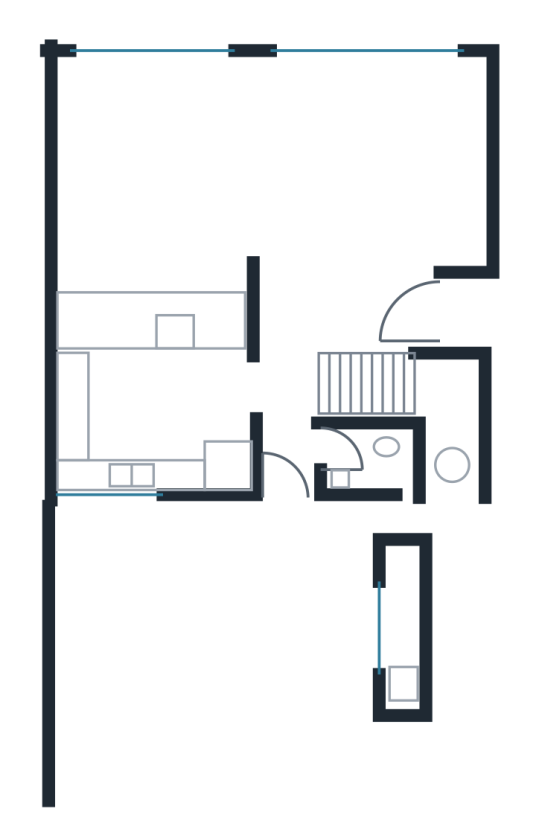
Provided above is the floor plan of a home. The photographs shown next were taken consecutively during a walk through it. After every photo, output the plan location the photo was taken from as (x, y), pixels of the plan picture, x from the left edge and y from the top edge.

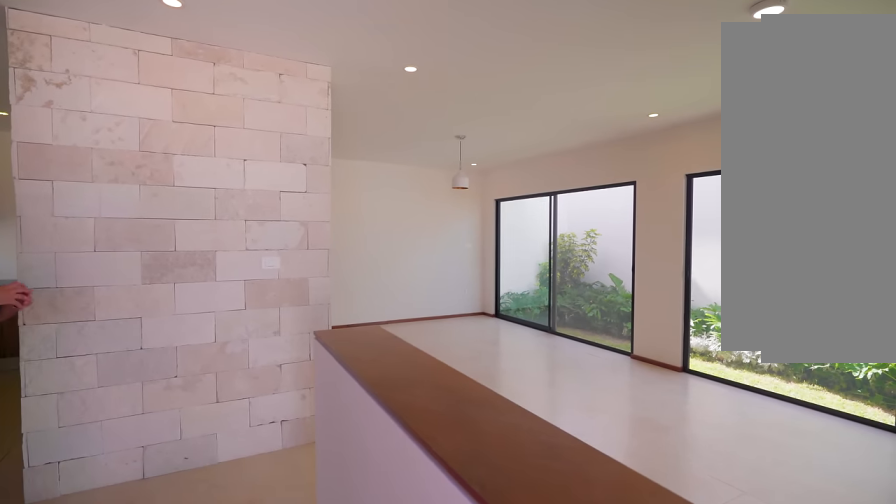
(402, 320)
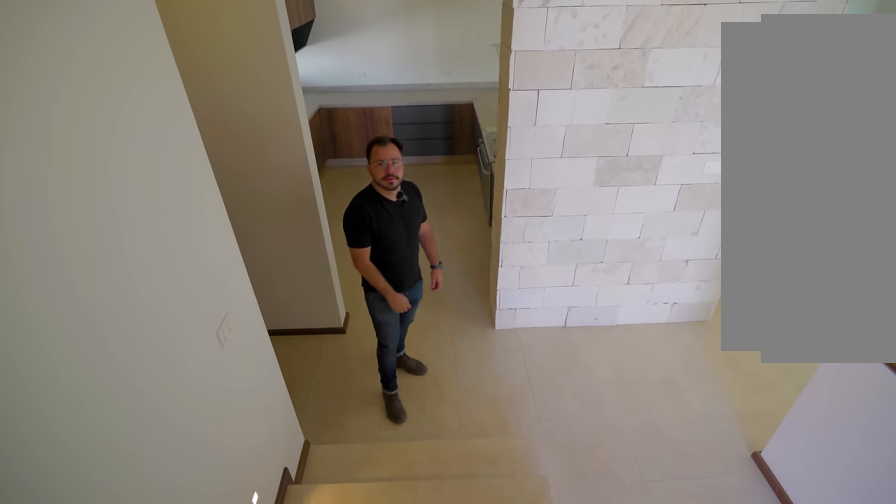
(340, 385)
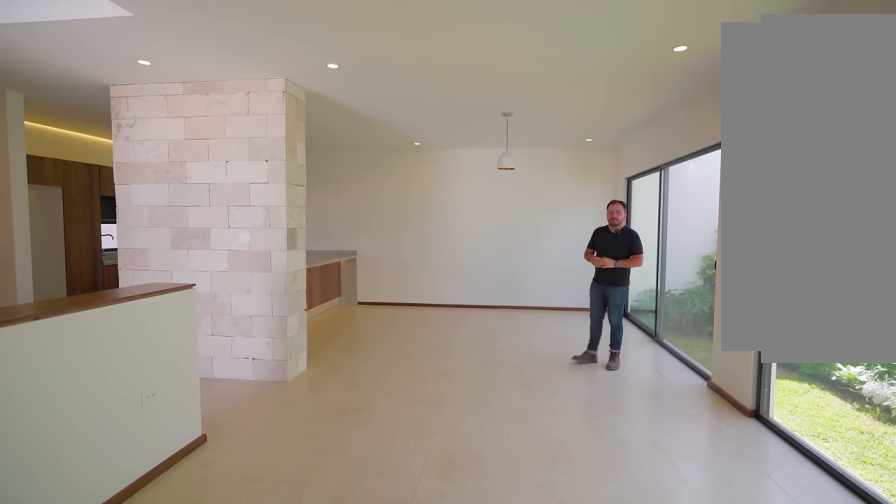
(459, 167)
